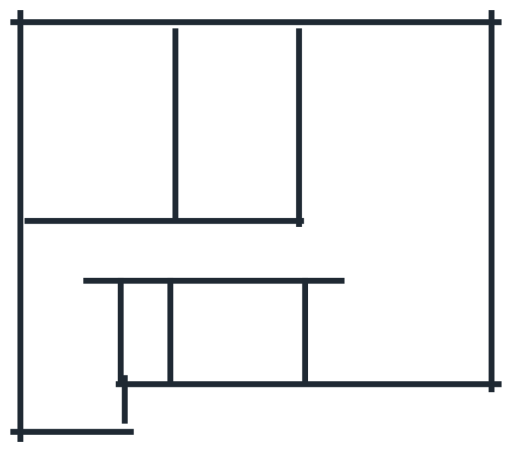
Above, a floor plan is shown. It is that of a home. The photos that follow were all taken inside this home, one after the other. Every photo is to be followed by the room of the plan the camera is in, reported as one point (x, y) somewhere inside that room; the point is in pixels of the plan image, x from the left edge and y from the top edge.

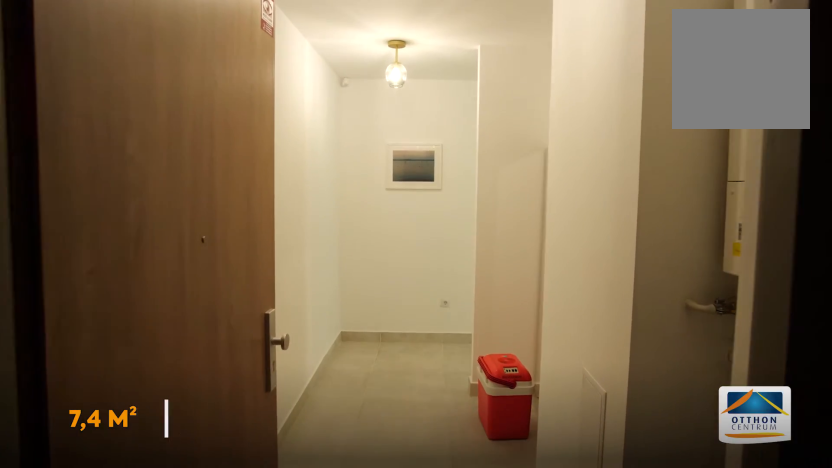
(73, 349)
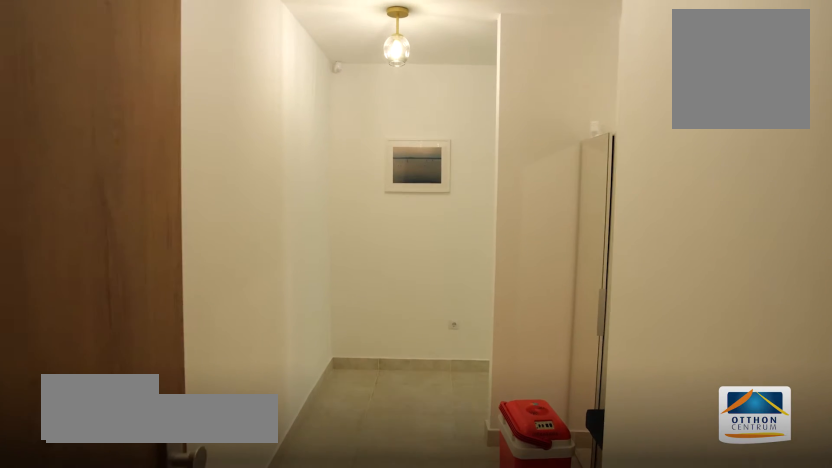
(74, 349)
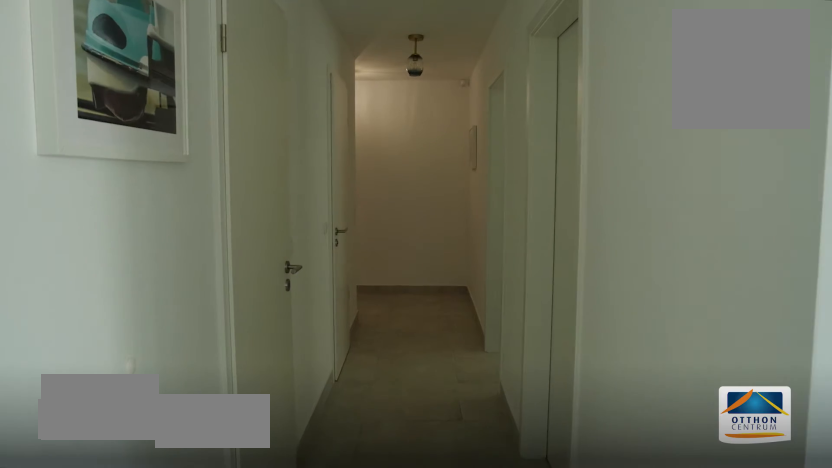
(193, 248)
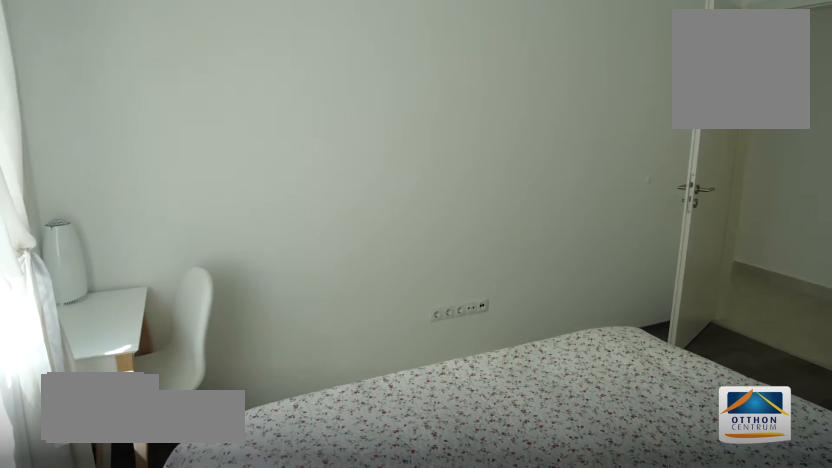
(100, 130)
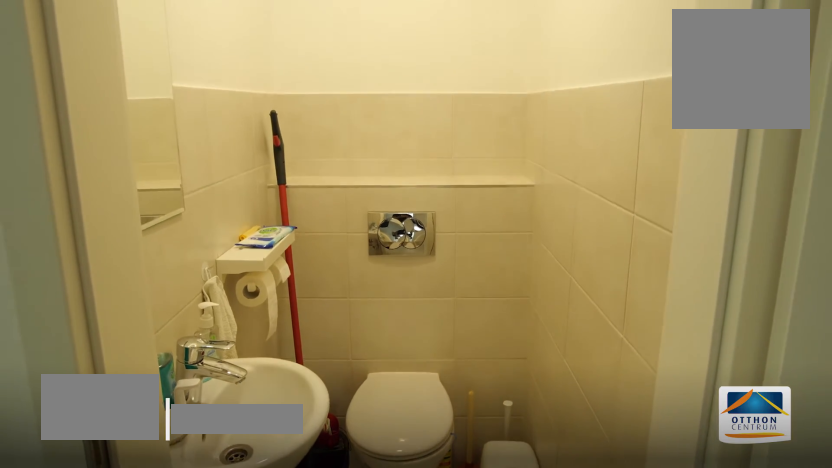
(144, 337)
